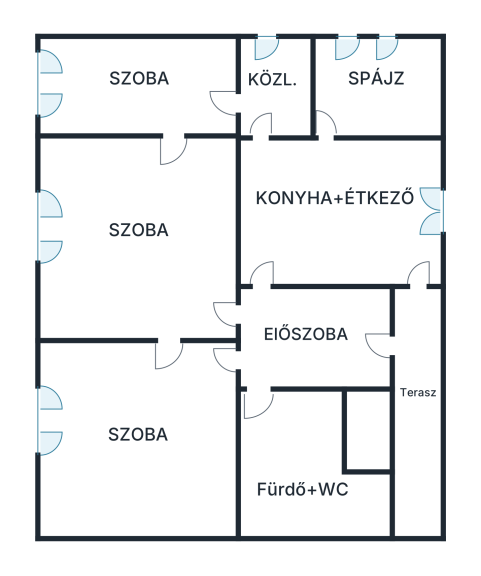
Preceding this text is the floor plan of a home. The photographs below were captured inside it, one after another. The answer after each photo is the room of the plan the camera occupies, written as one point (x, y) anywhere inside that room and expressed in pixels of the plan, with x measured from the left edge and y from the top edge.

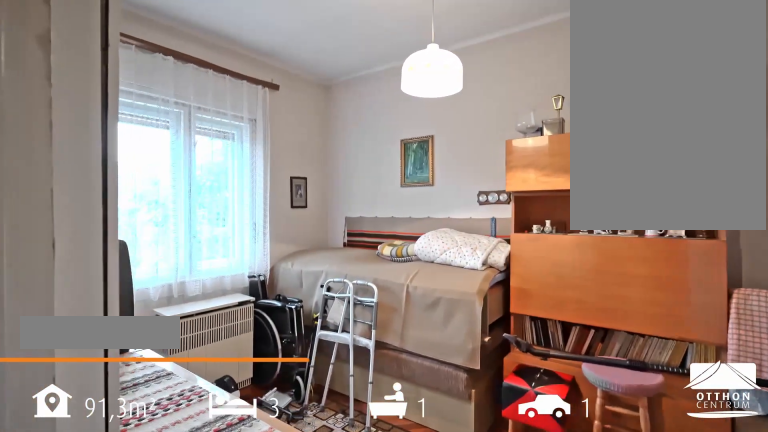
(139, 87)
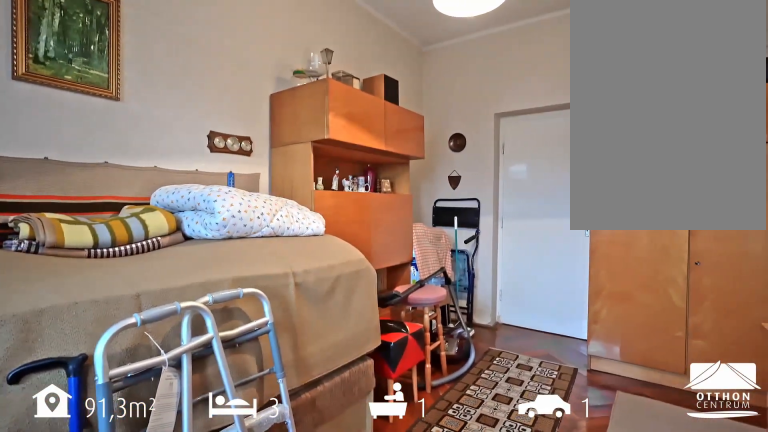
(139, 87)
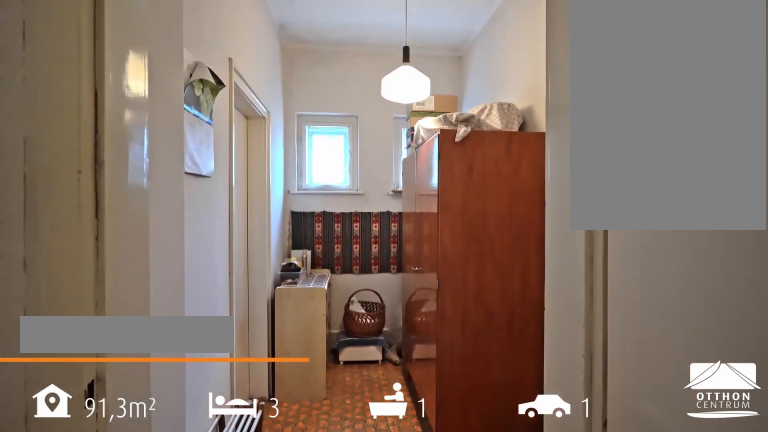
(279, 87)
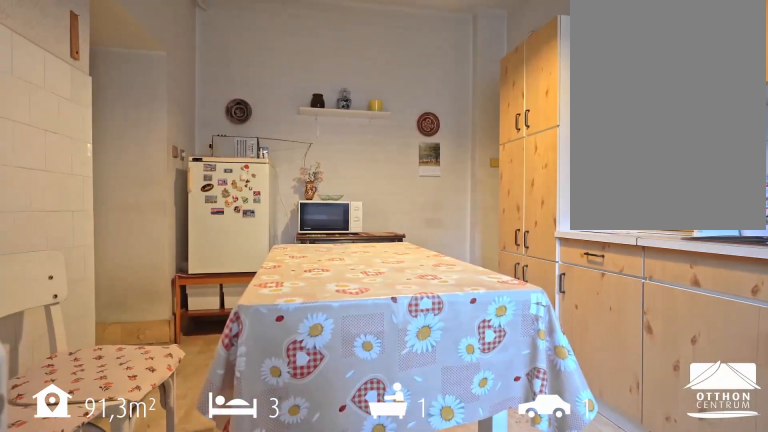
(343, 217)
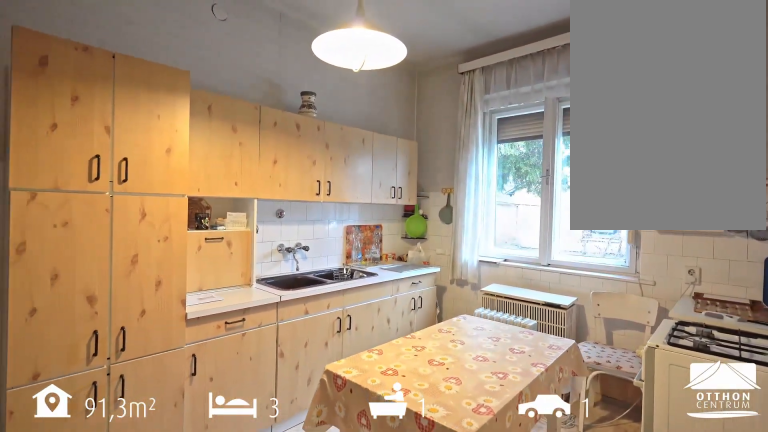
(343, 217)
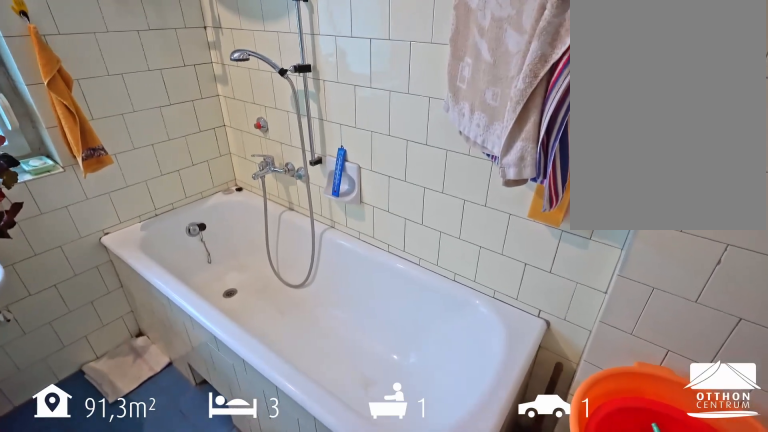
(292, 468)
